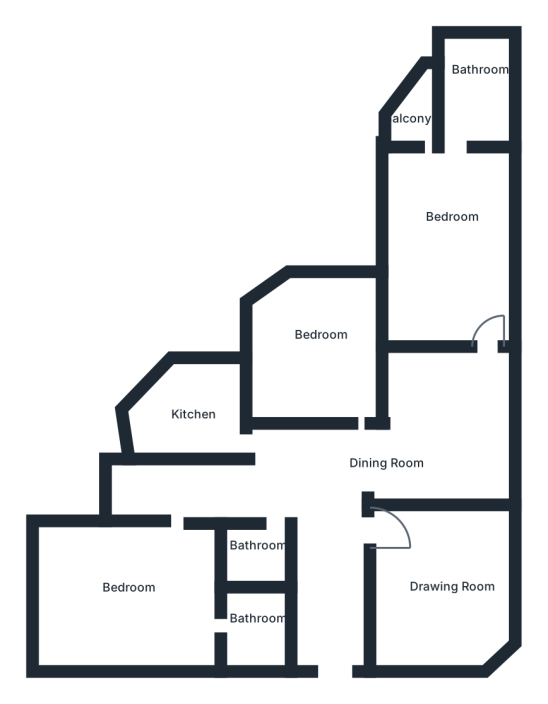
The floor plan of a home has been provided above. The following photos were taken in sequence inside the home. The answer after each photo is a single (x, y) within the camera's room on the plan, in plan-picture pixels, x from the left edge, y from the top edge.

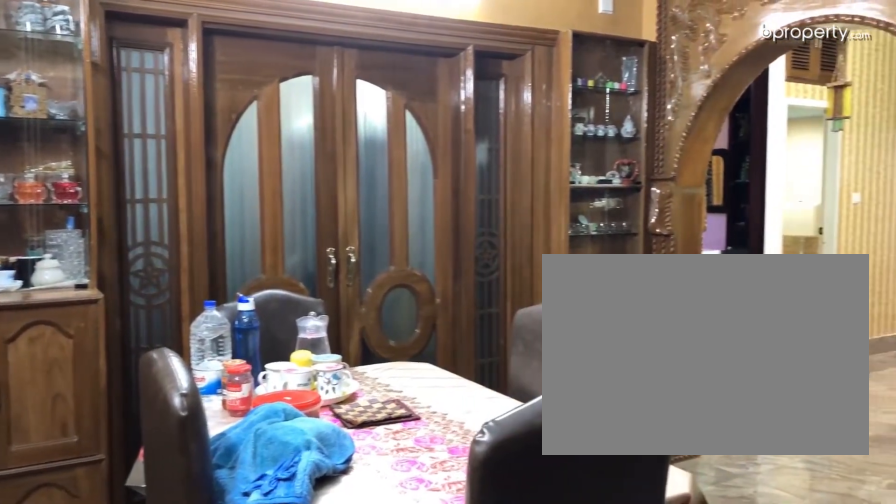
(447, 446)
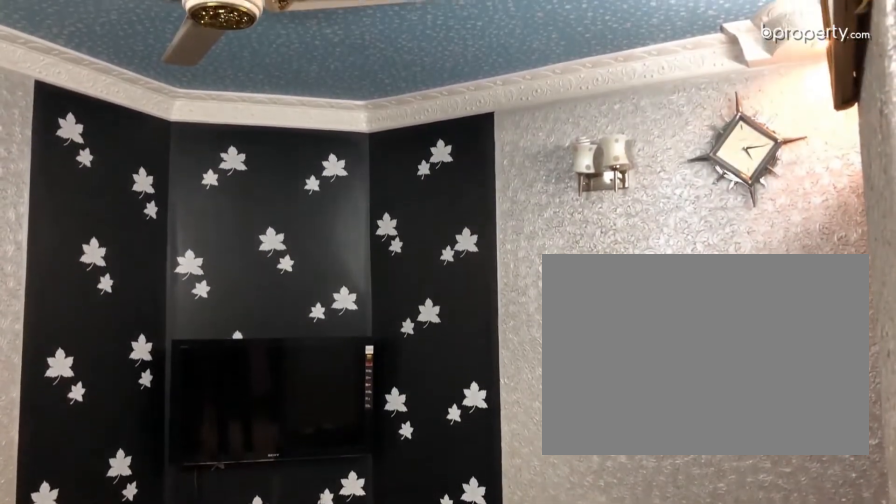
(449, 587)
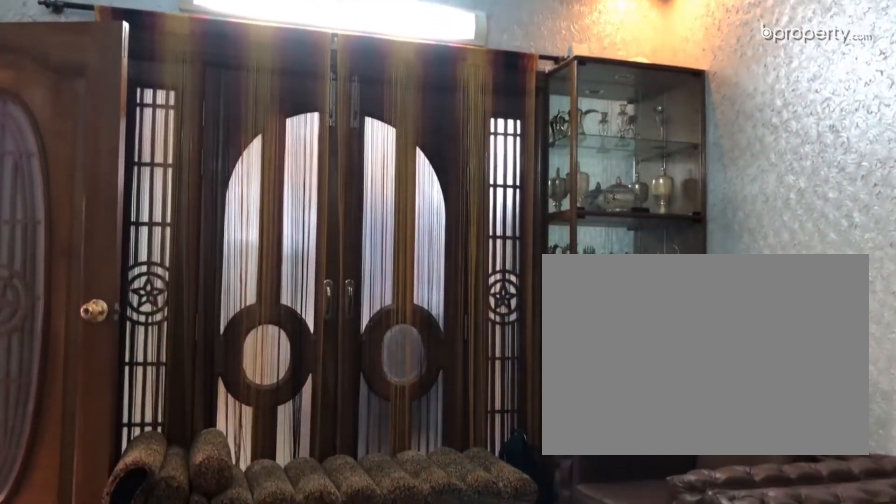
(446, 584)
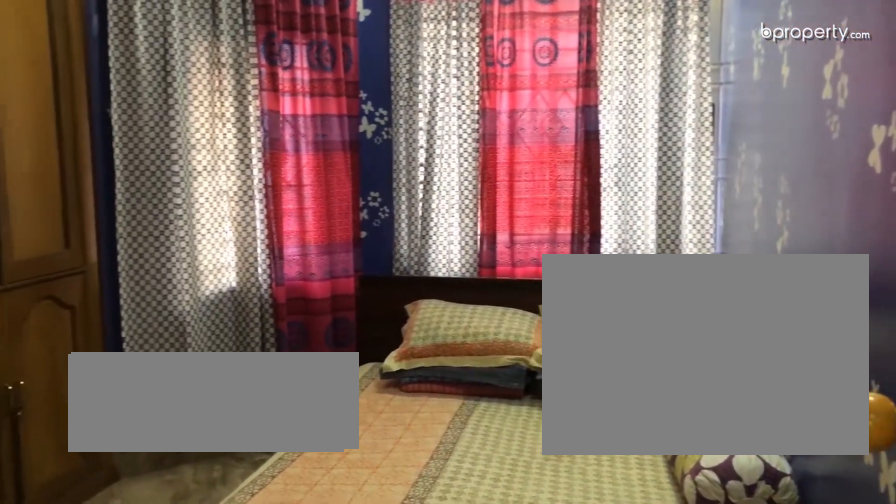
(322, 350)
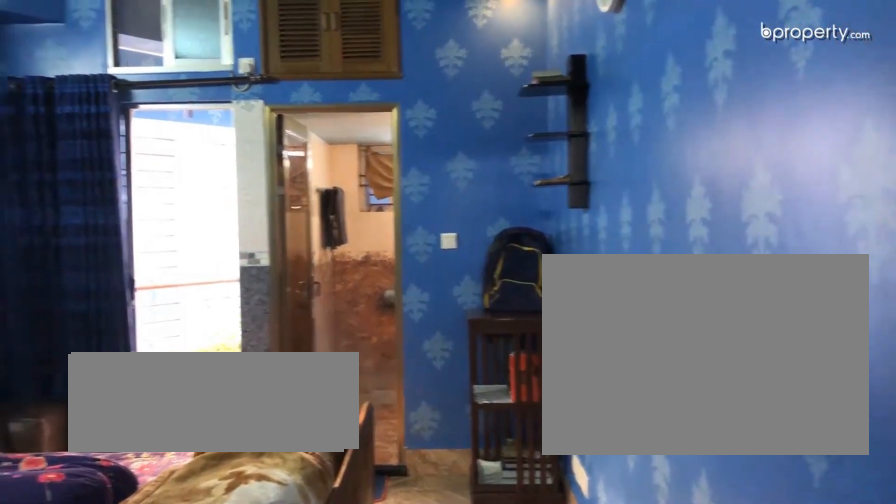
(455, 229)
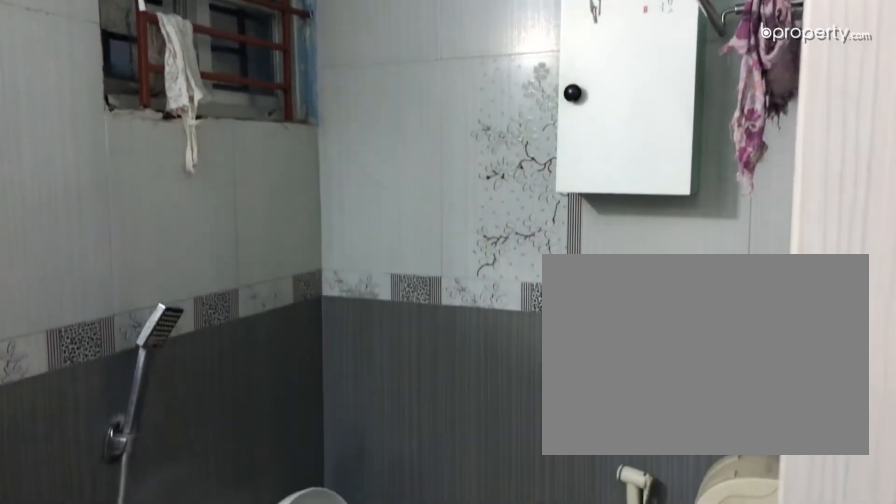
(261, 622)
